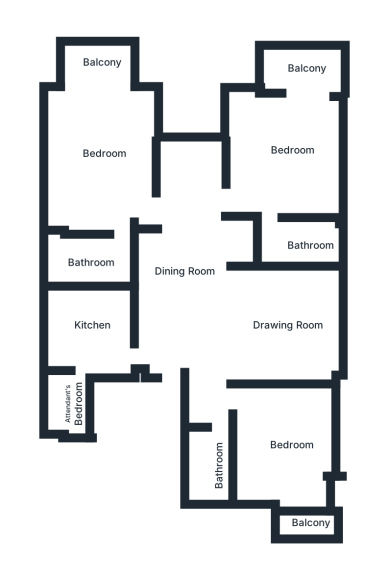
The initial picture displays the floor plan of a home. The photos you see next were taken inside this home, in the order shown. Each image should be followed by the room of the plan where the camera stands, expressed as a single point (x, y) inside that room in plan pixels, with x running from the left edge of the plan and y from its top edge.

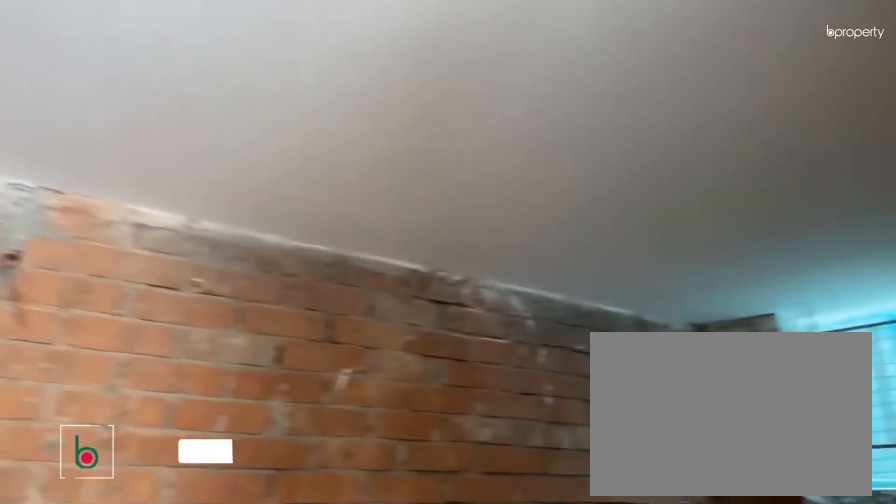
(98, 256)
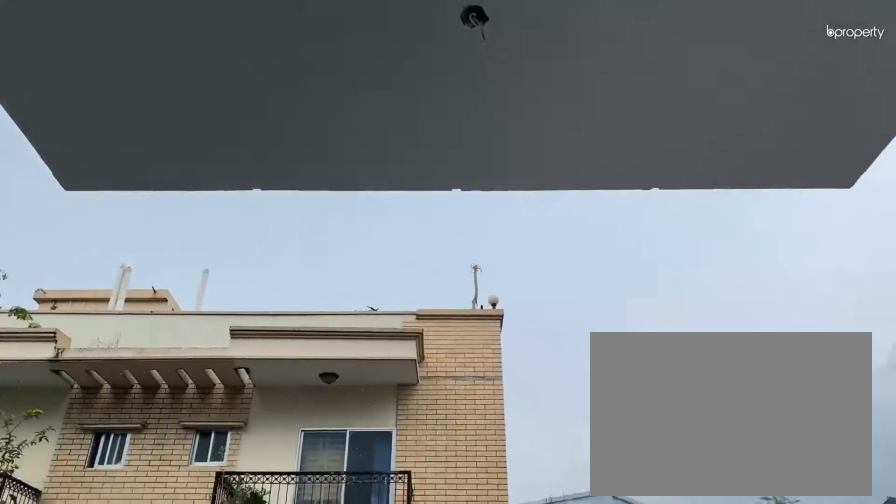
(94, 68)
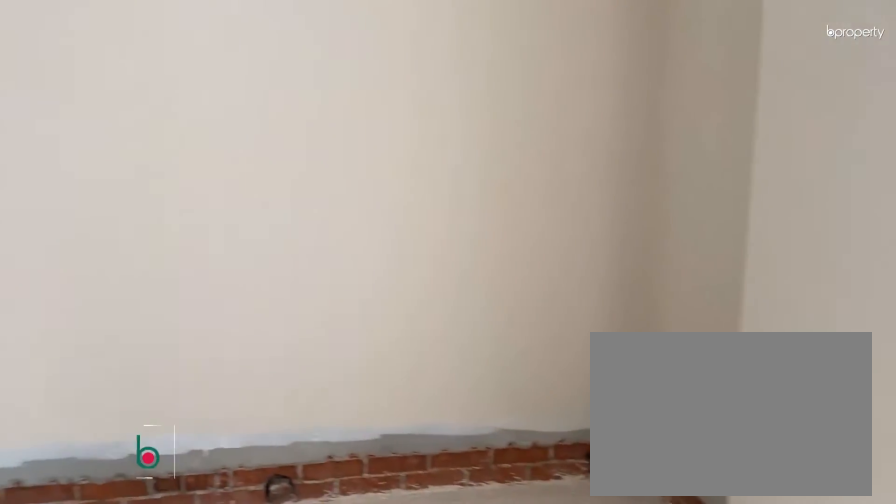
(280, 150)
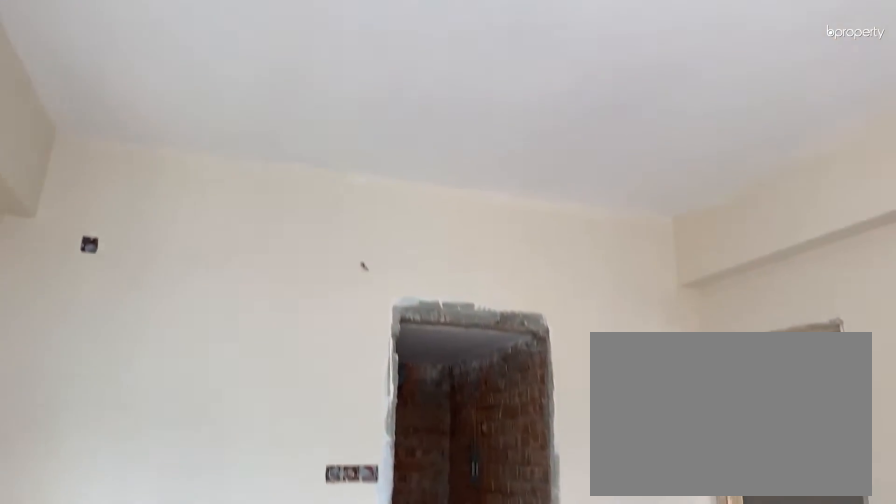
(280, 150)
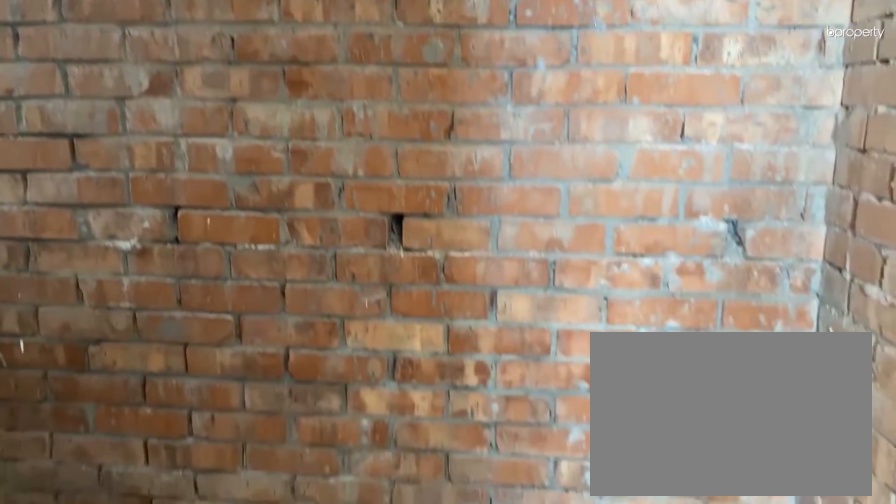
(299, 241)
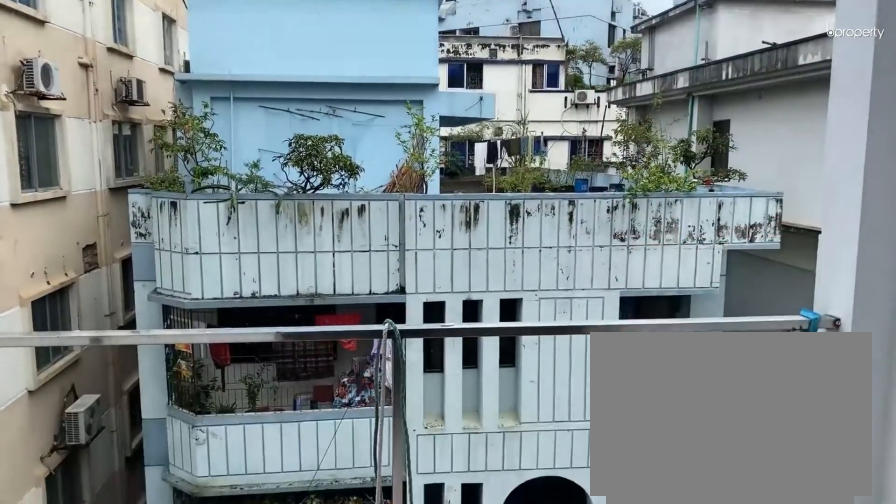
(302, 73)
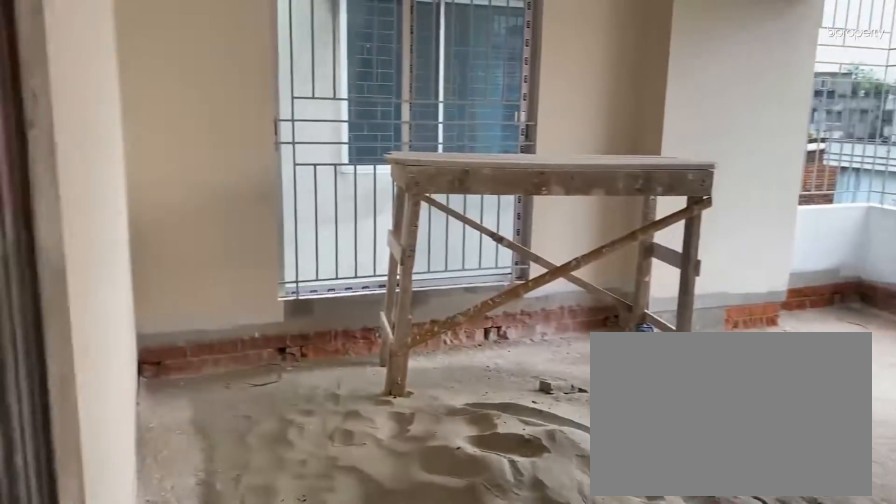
(291, 445)
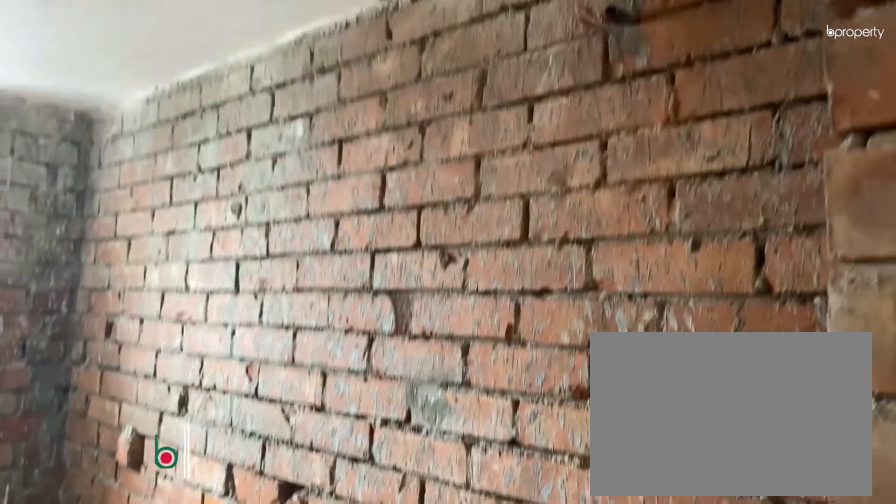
(209, 464)
